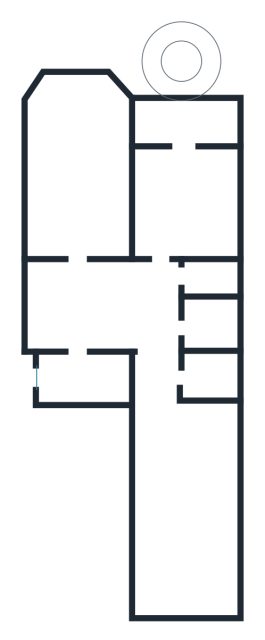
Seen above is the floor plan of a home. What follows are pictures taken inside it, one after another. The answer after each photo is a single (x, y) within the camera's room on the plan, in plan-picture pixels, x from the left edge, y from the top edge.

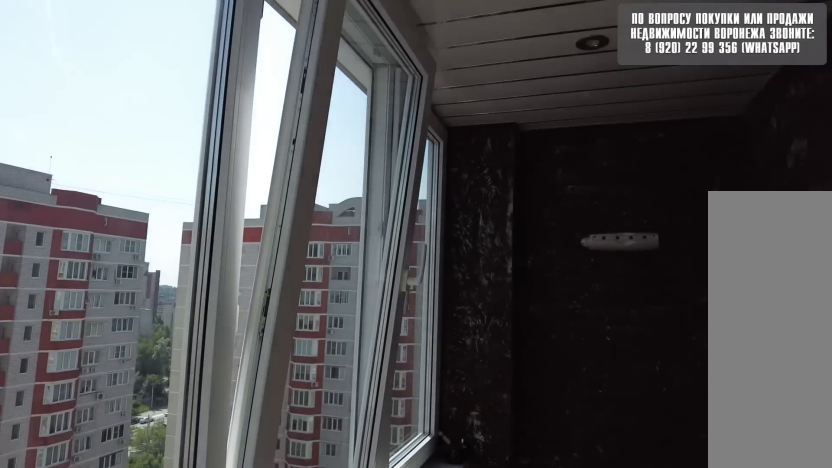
(181, 130)
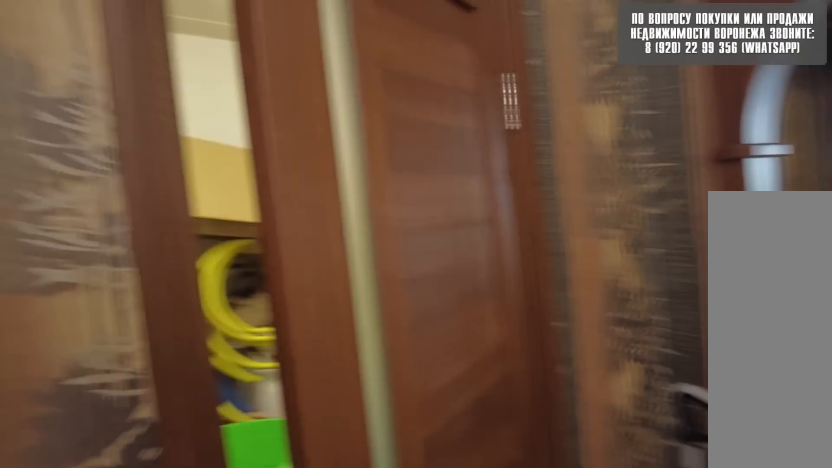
(158, 322)
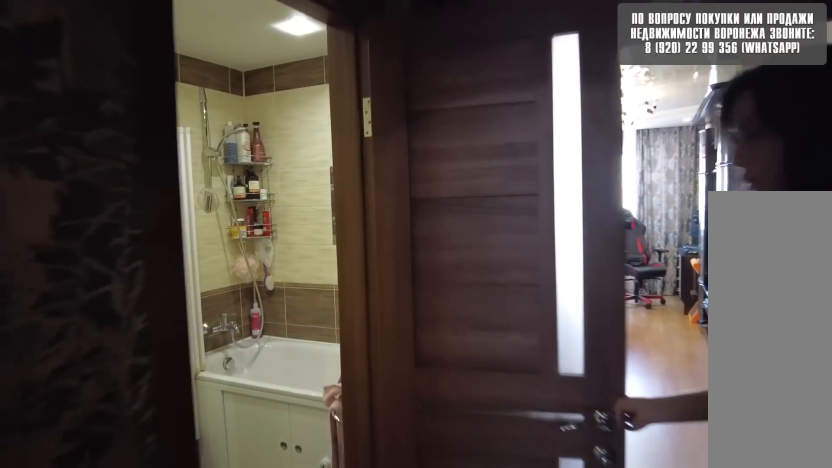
(158, 322)
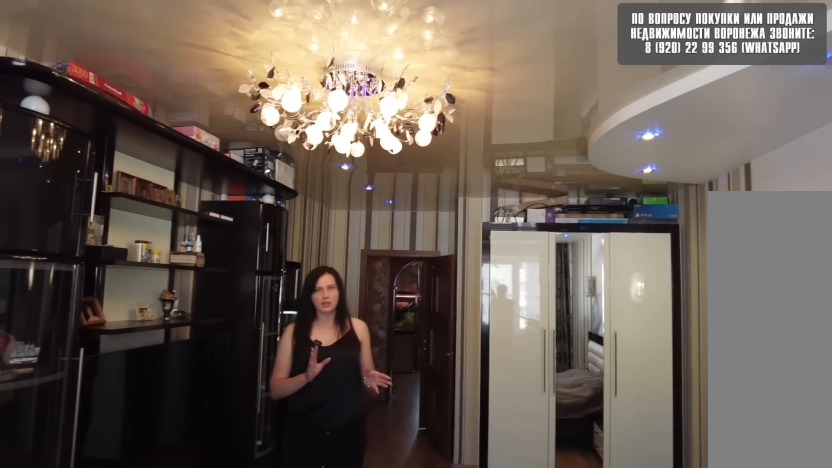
(177, 479)
